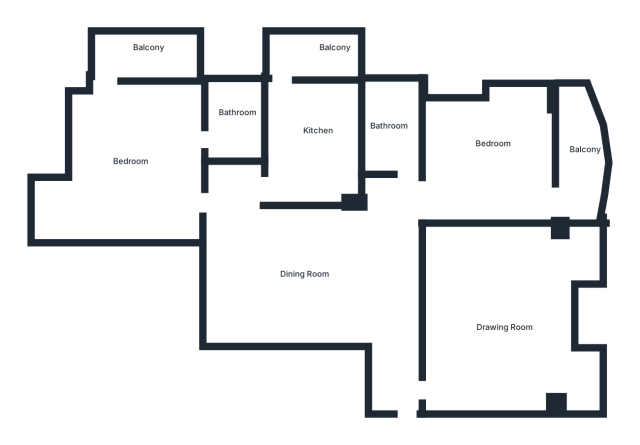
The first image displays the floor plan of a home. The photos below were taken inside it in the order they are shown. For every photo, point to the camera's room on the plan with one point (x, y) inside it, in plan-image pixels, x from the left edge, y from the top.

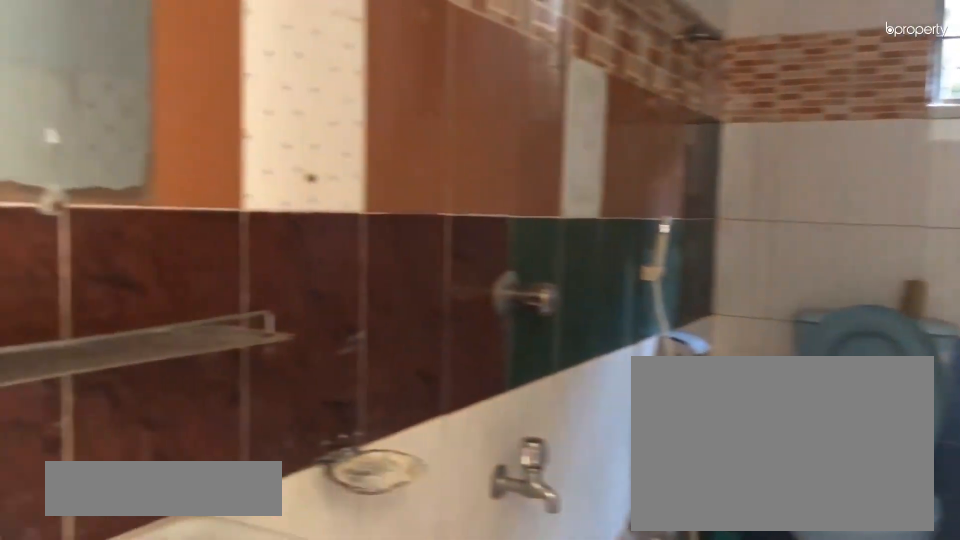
(398, 125)
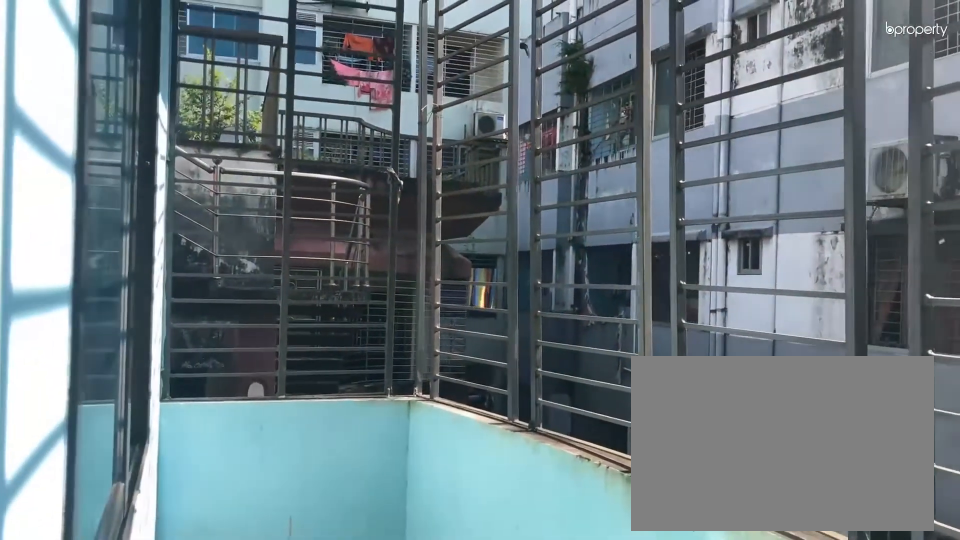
(585, 170)
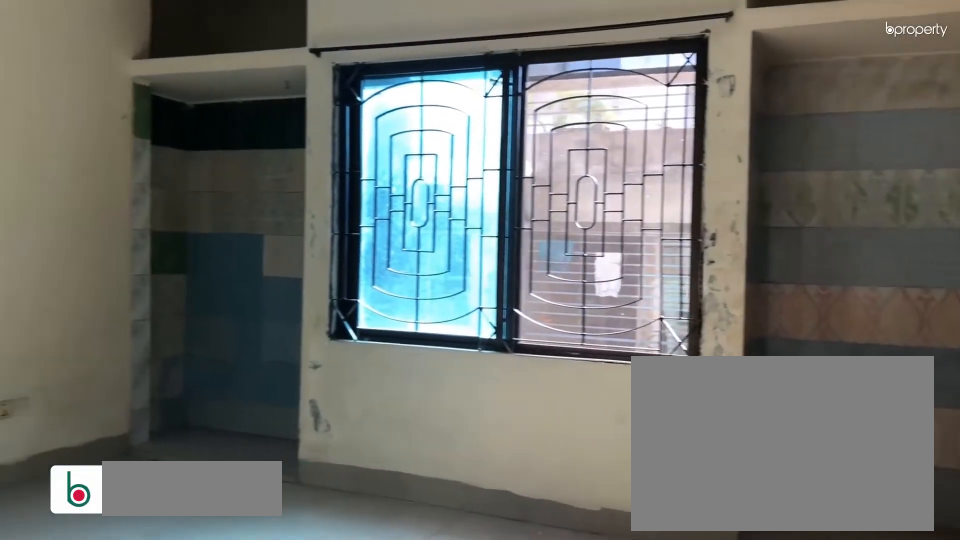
(497, 302)
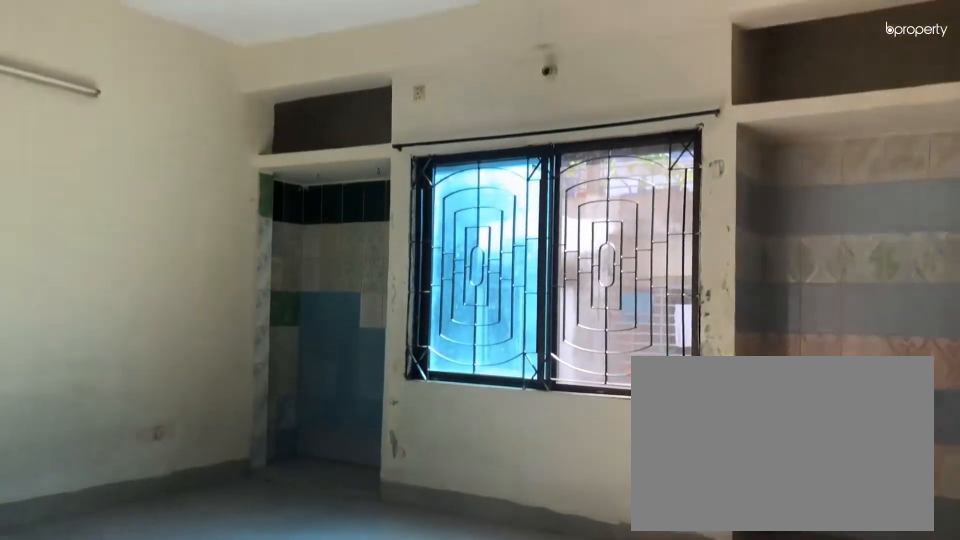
(497, 302)
